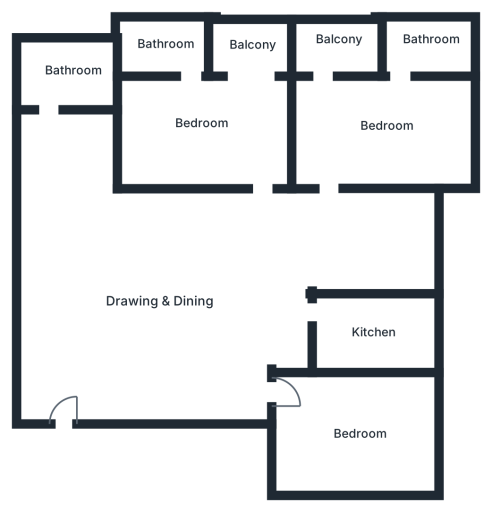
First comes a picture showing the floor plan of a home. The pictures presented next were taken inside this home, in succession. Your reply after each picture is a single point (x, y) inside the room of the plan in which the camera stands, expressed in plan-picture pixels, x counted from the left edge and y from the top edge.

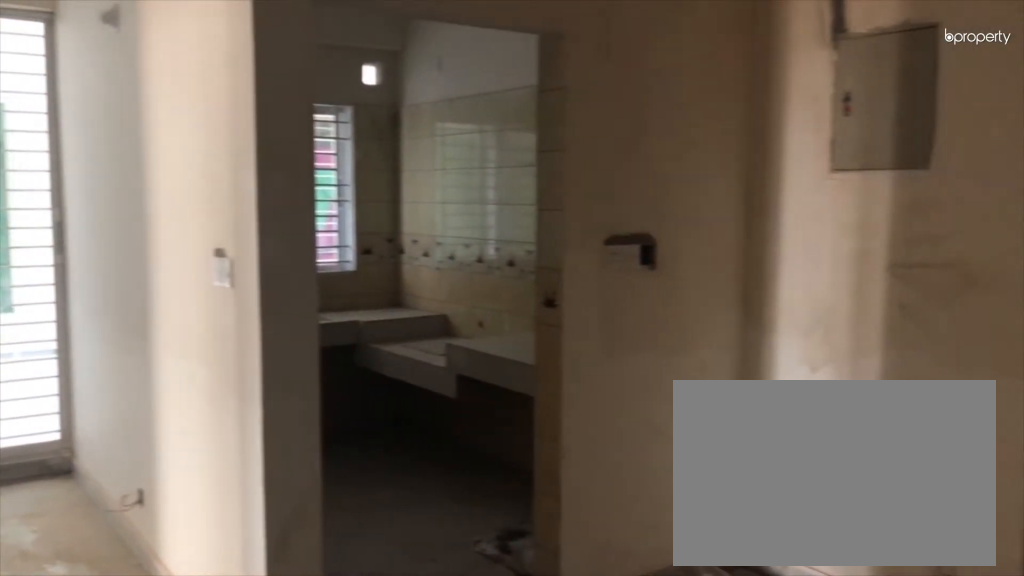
(155, 288)
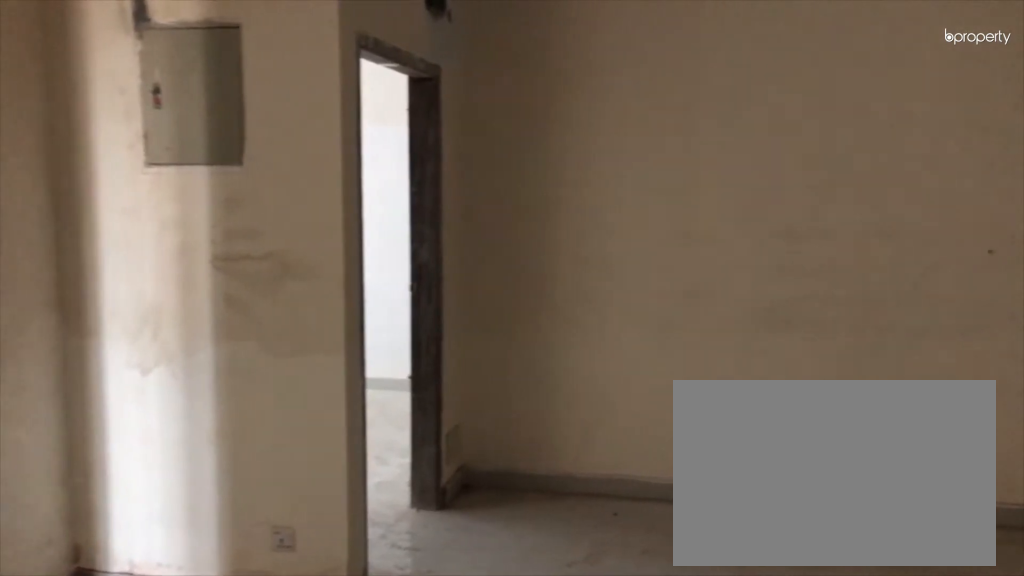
(155, 288)
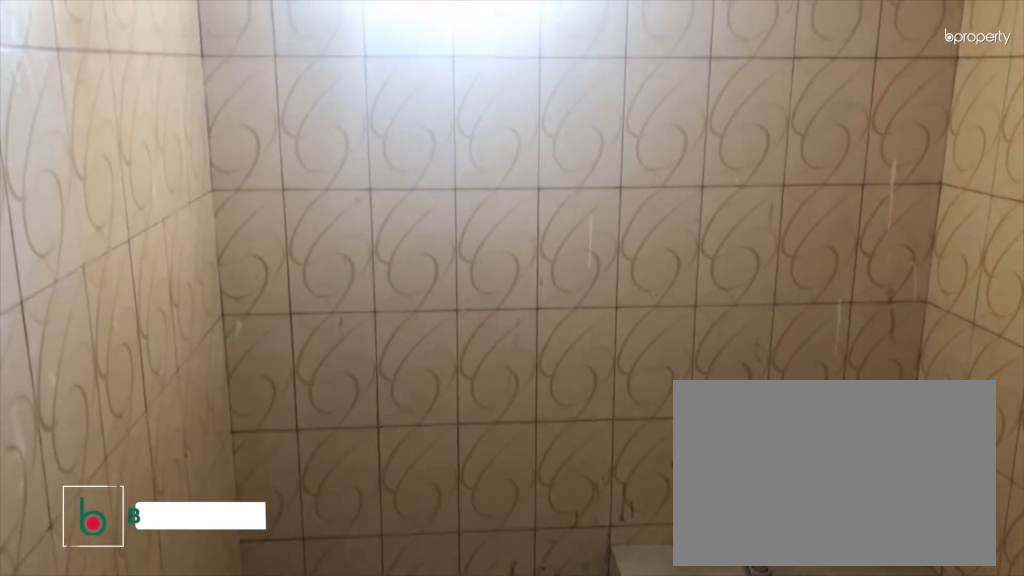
(73, 71)
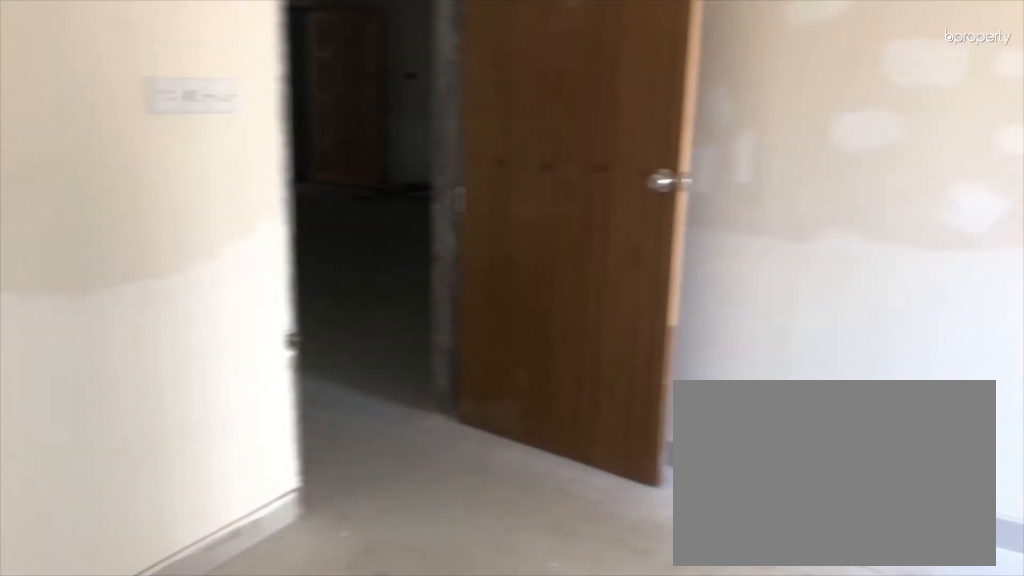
(390, 127)
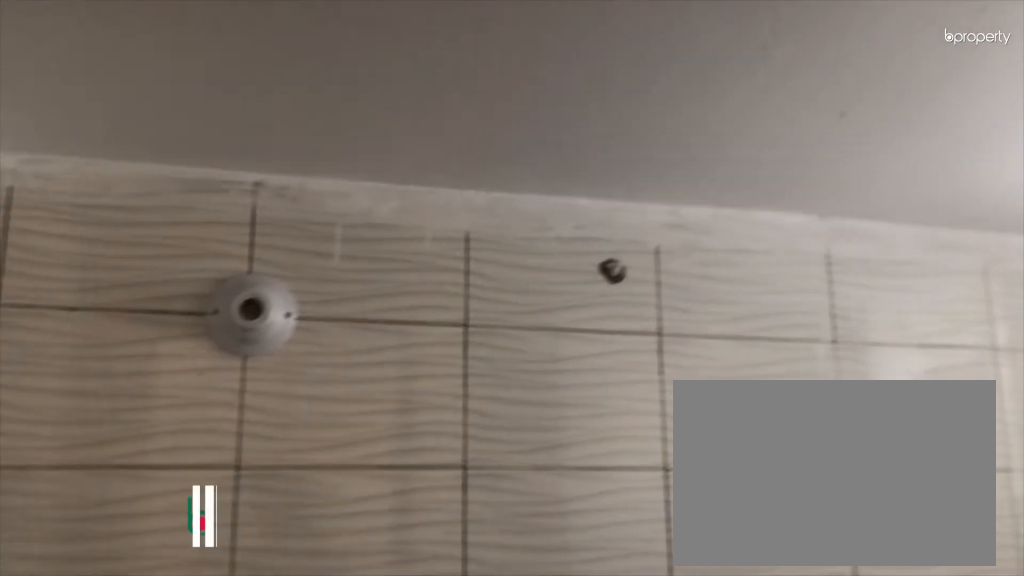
(427, 48)
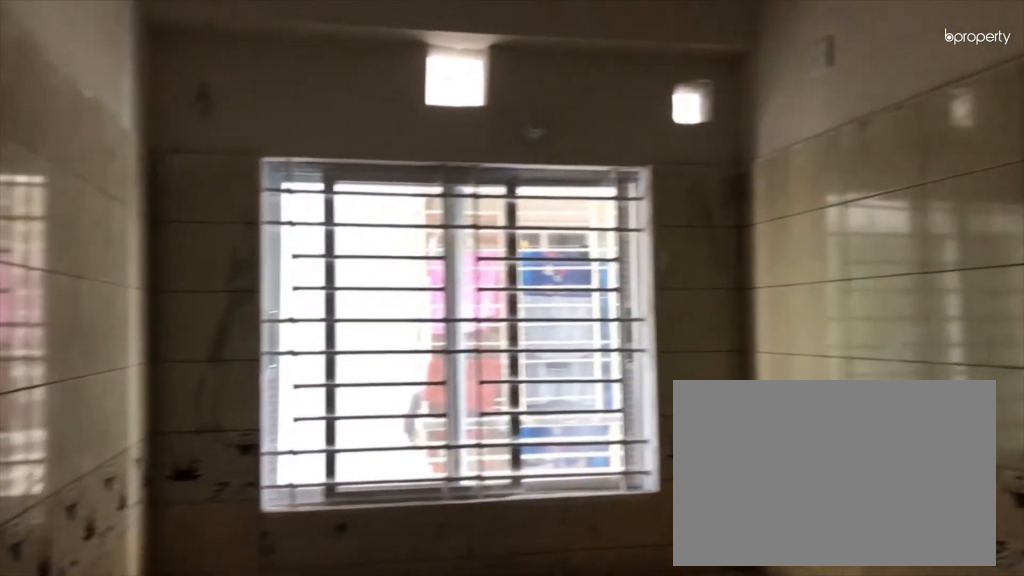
(374, 334)
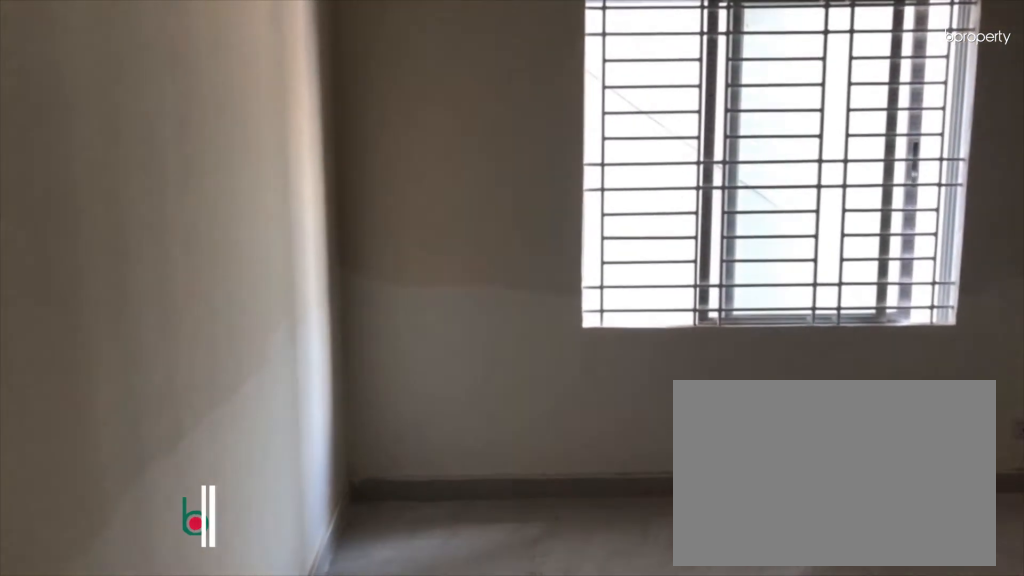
(355, 433)
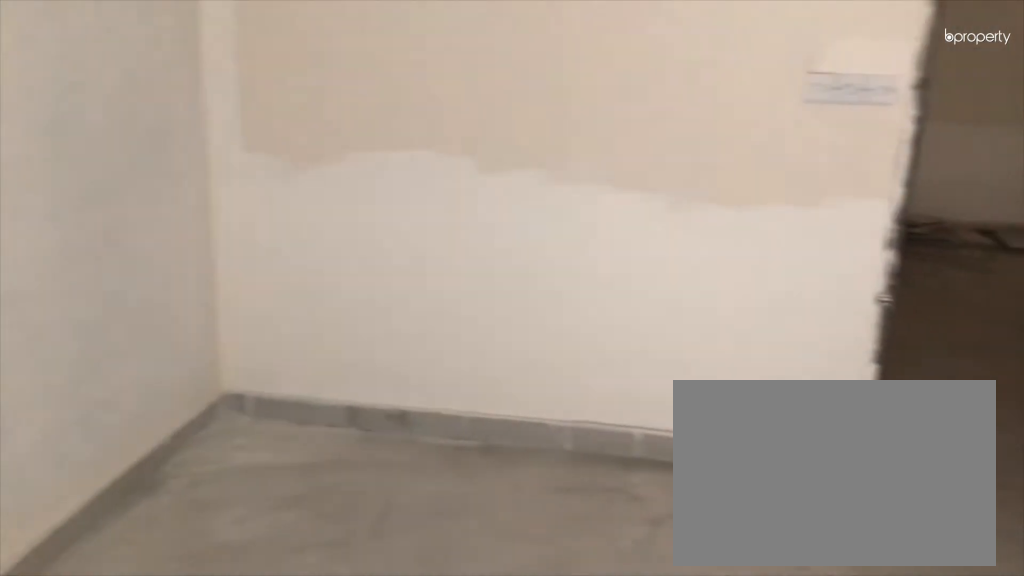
(355, 433)
